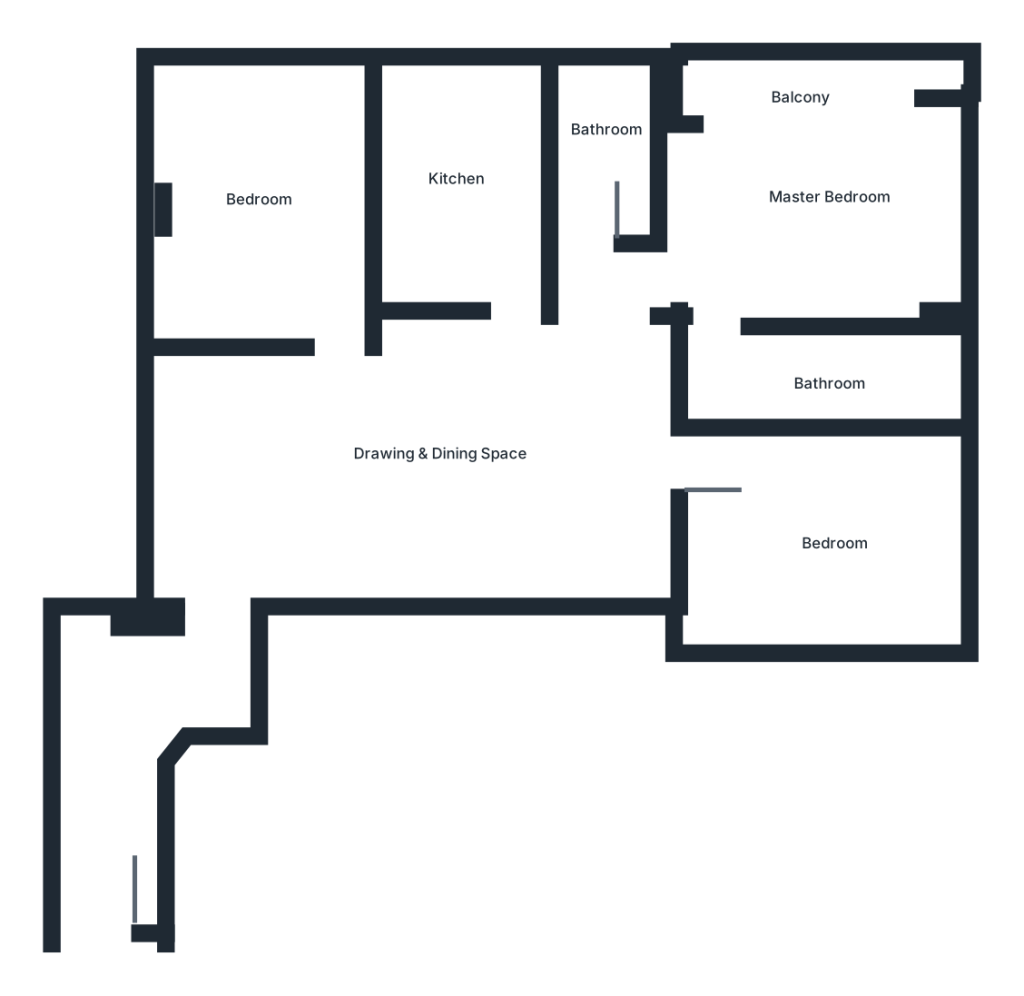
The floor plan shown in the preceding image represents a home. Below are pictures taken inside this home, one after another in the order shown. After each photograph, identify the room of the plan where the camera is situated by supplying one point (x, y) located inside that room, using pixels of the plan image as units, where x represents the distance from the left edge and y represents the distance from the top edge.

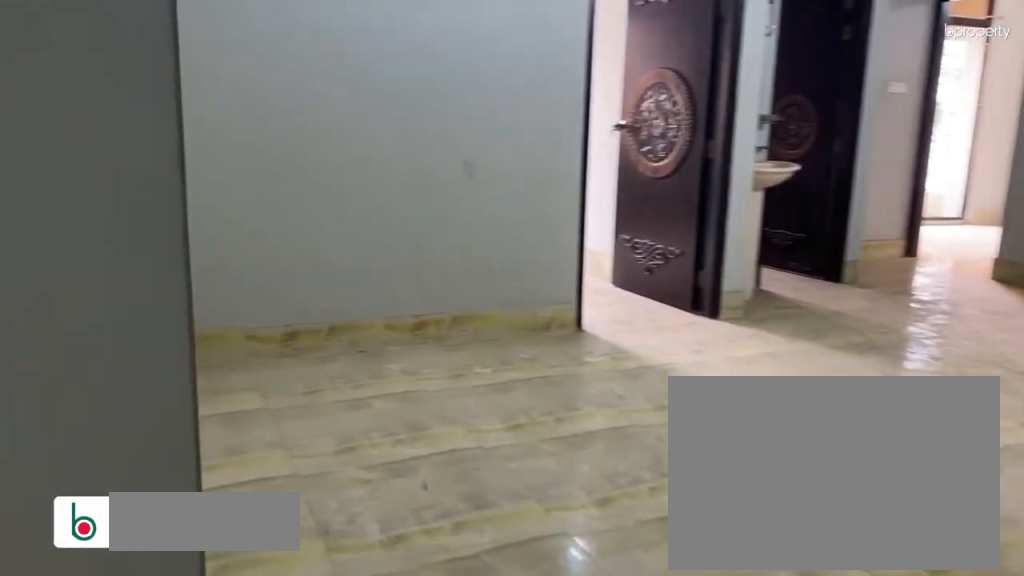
(261, 552)
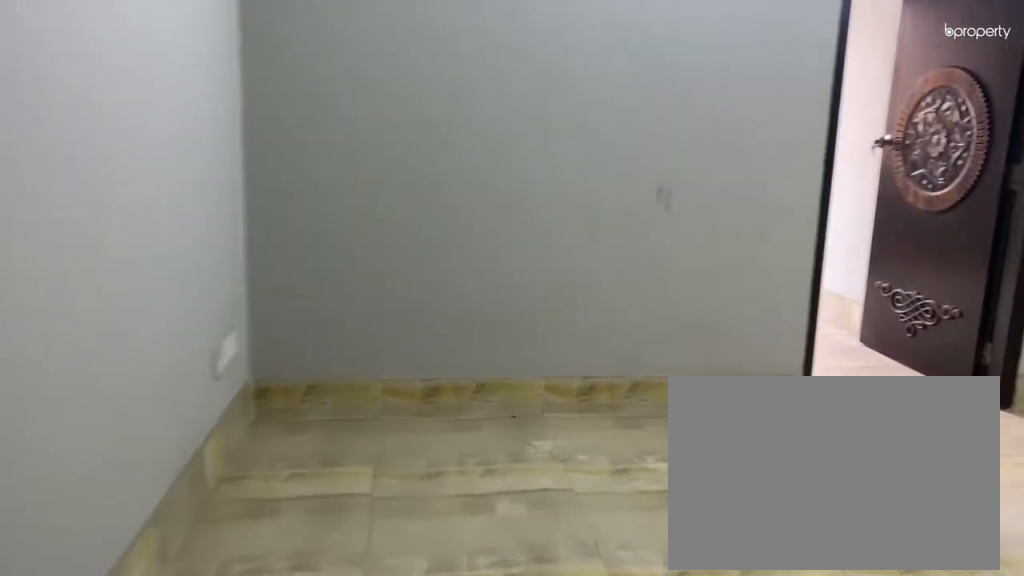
(261, 552)
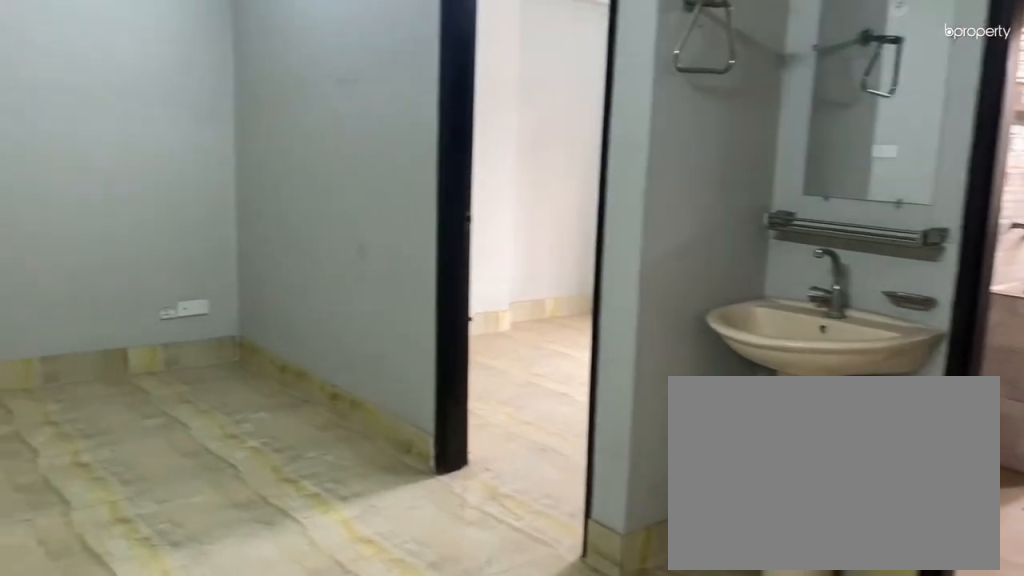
(434, 419)
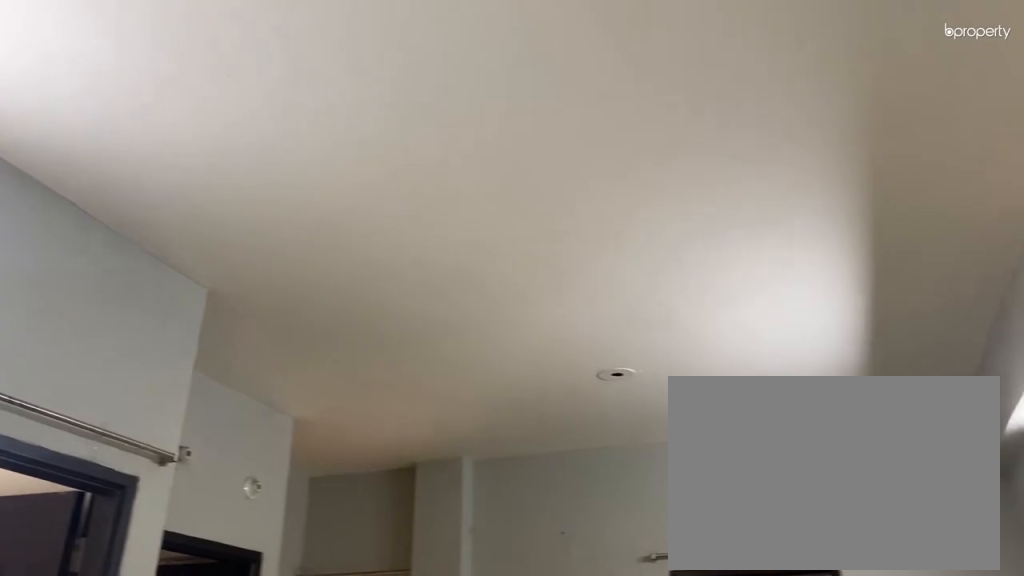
(434, 419)
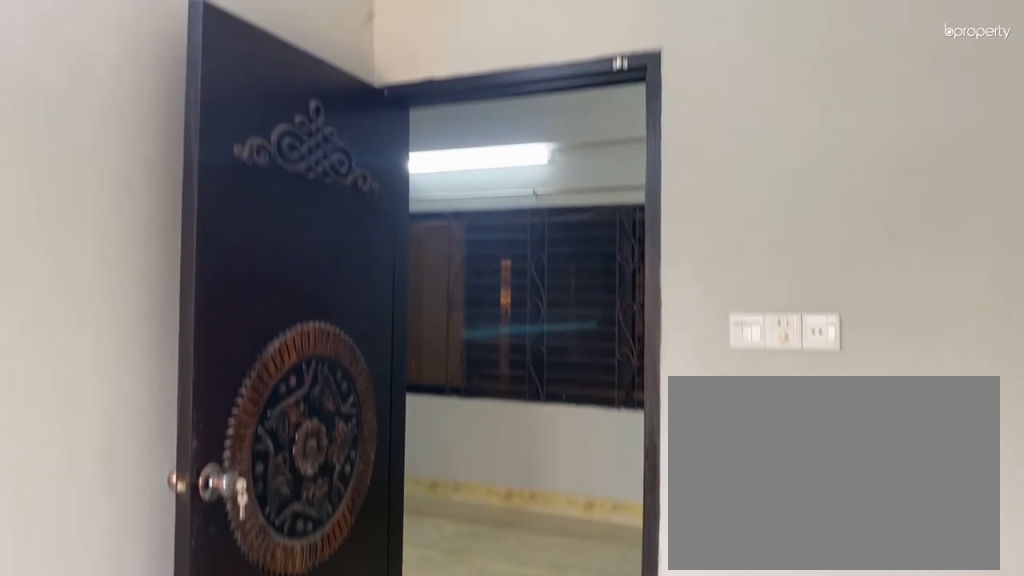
(247, 234)
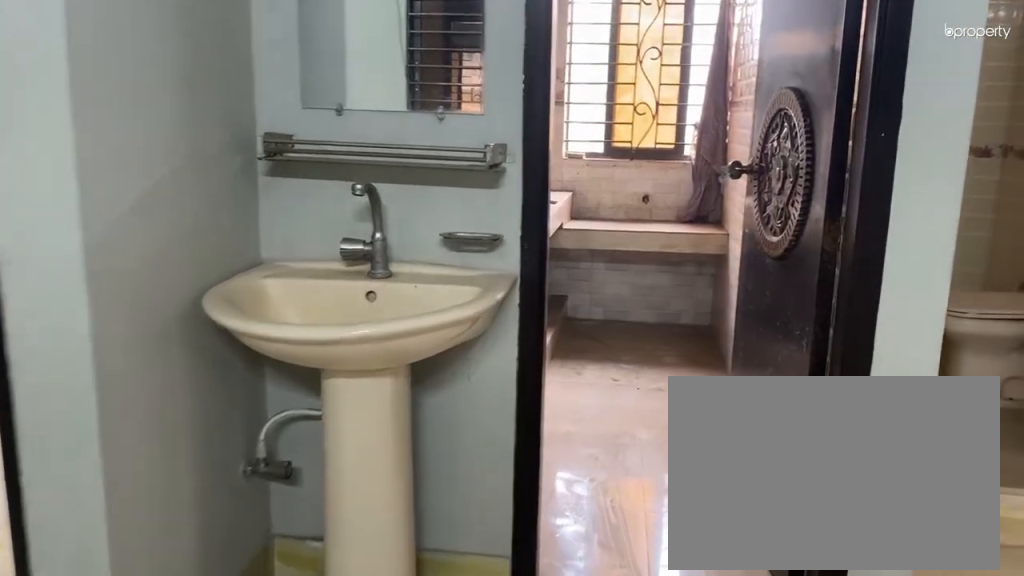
(497, 312)
